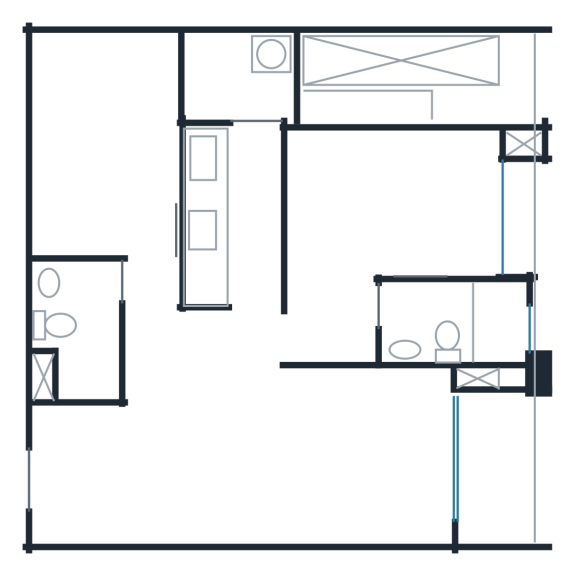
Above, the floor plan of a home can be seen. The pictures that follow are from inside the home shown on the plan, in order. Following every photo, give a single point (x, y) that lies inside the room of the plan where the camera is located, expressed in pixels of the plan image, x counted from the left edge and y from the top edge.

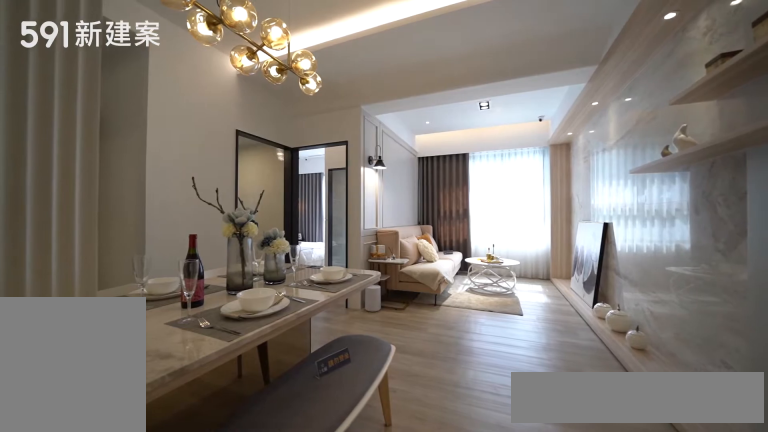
(202, 425)
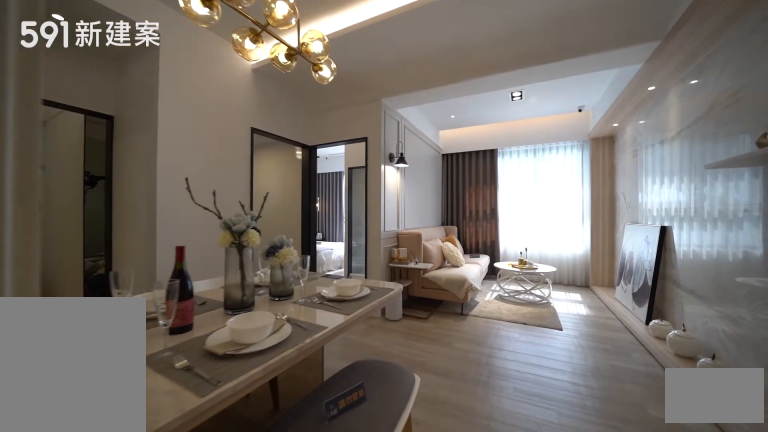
(202, 425)
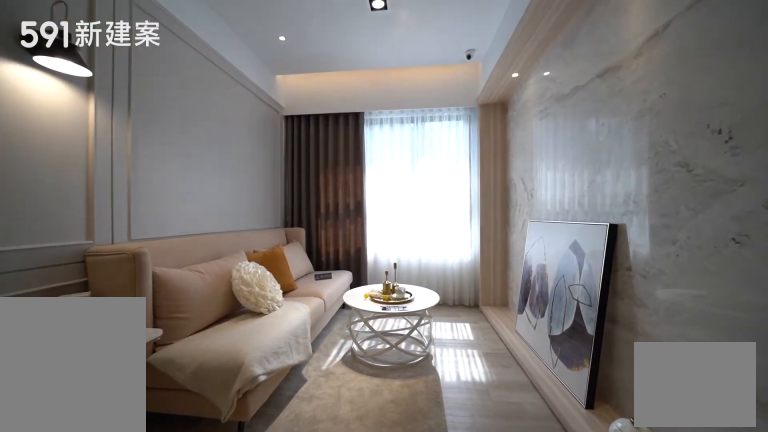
(370, 454)
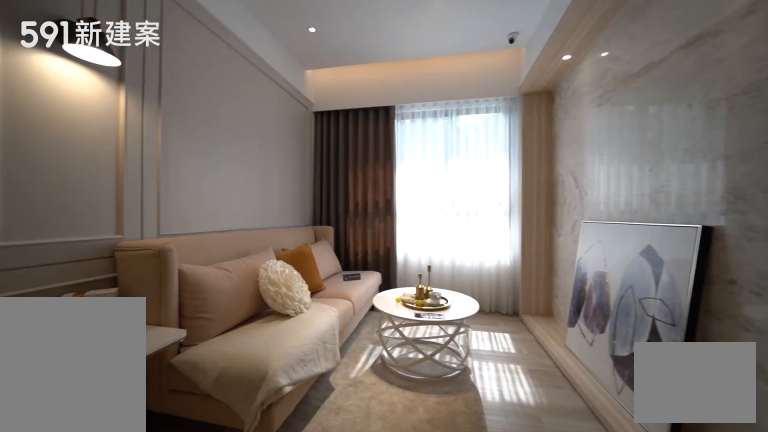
(370, 454)
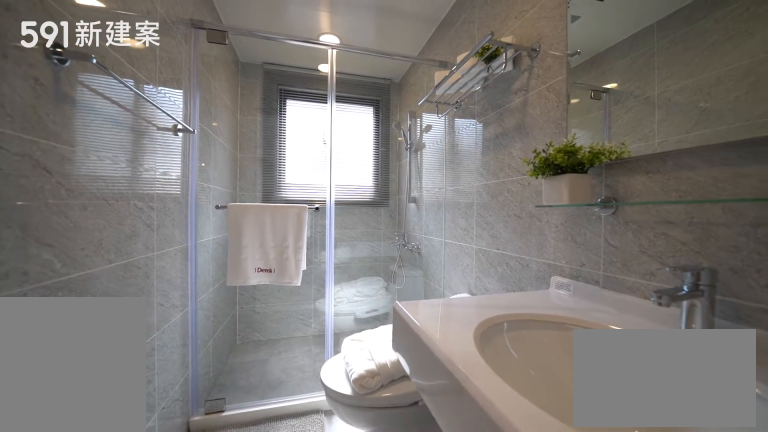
(460, 324)
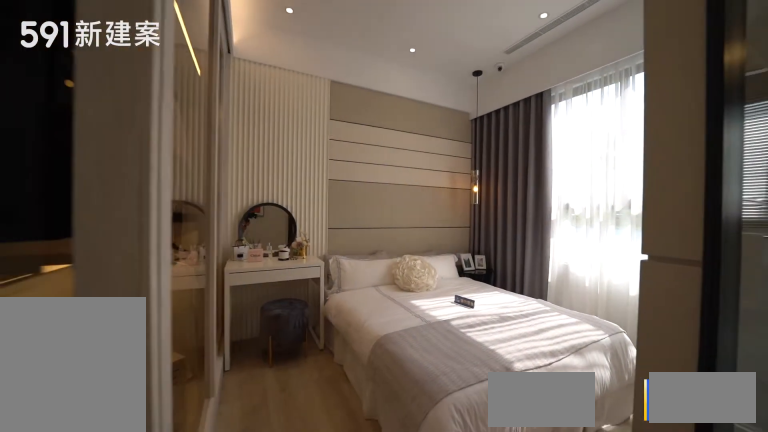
(379, 224)
